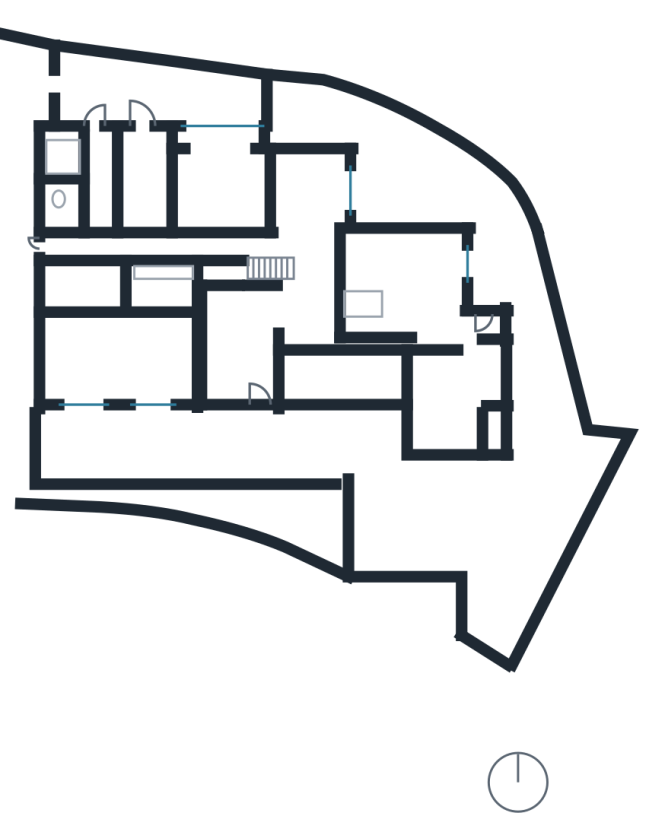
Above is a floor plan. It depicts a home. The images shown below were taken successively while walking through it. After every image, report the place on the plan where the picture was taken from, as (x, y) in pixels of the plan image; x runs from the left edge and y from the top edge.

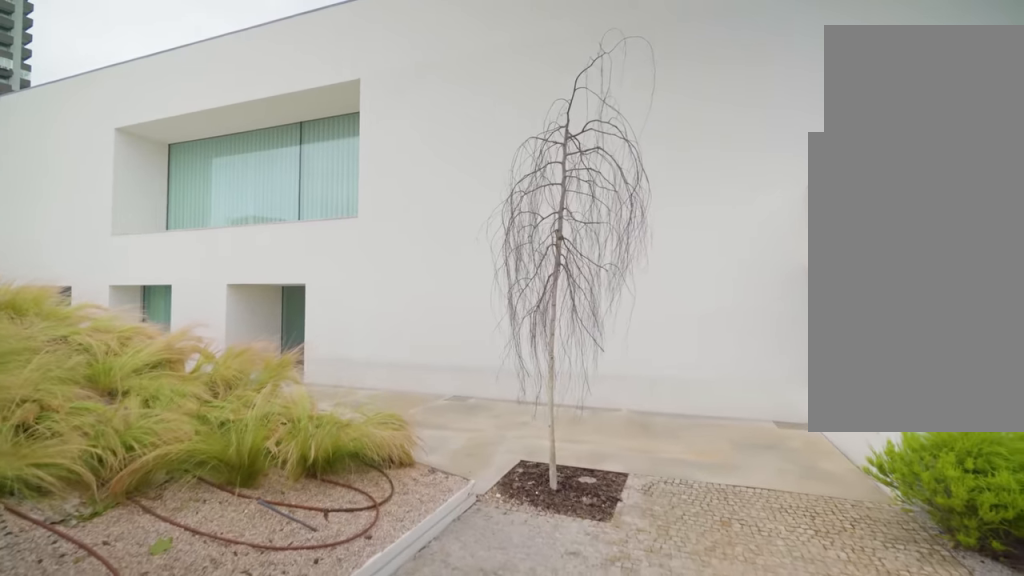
(367, 549)
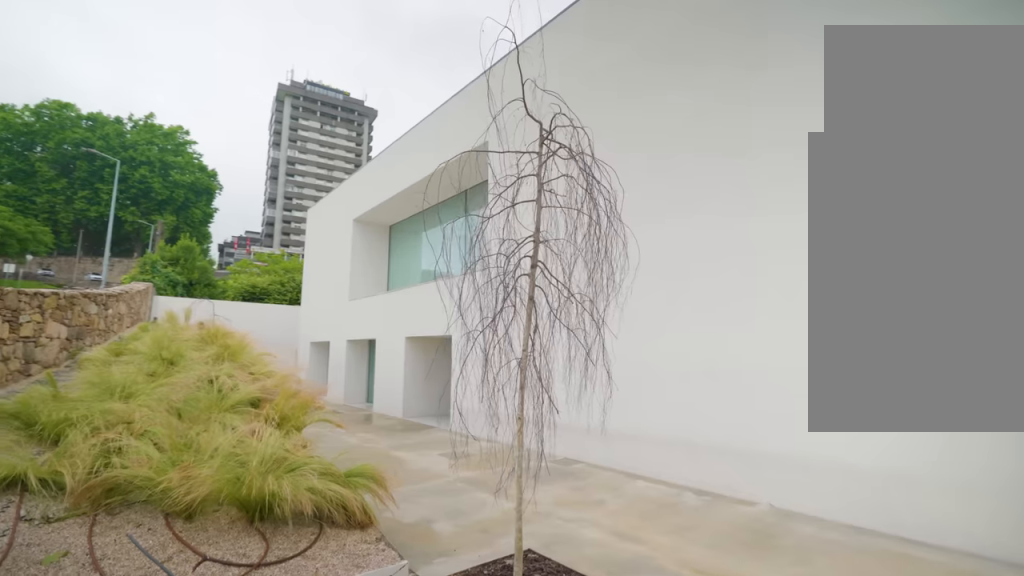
(367, 522)
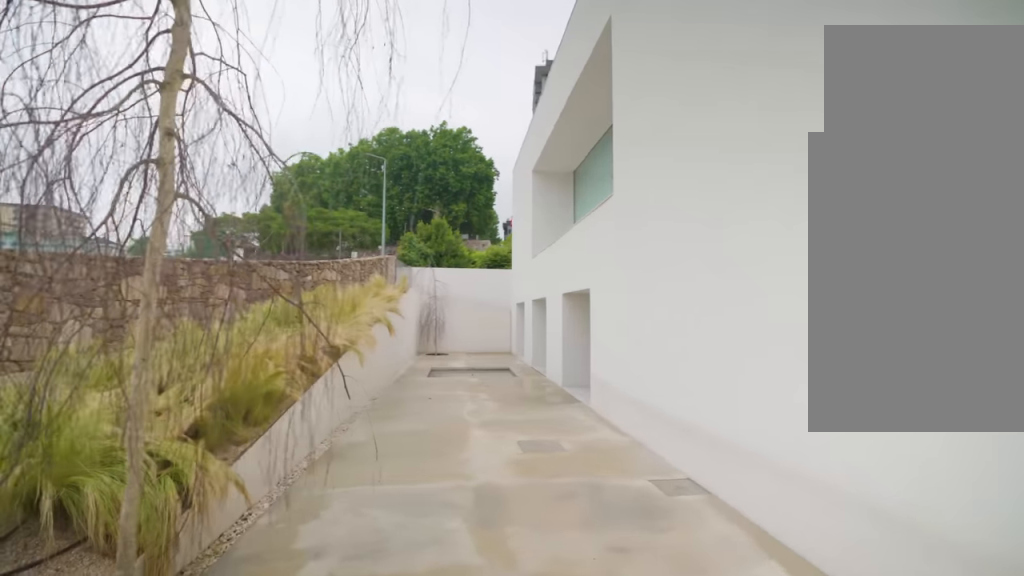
(383, 471)
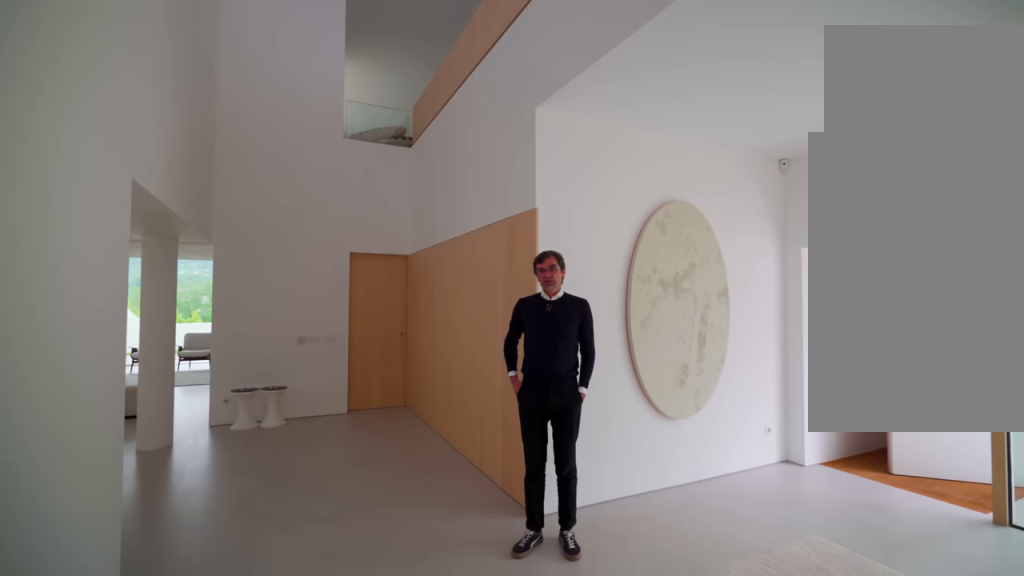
(219, 329)
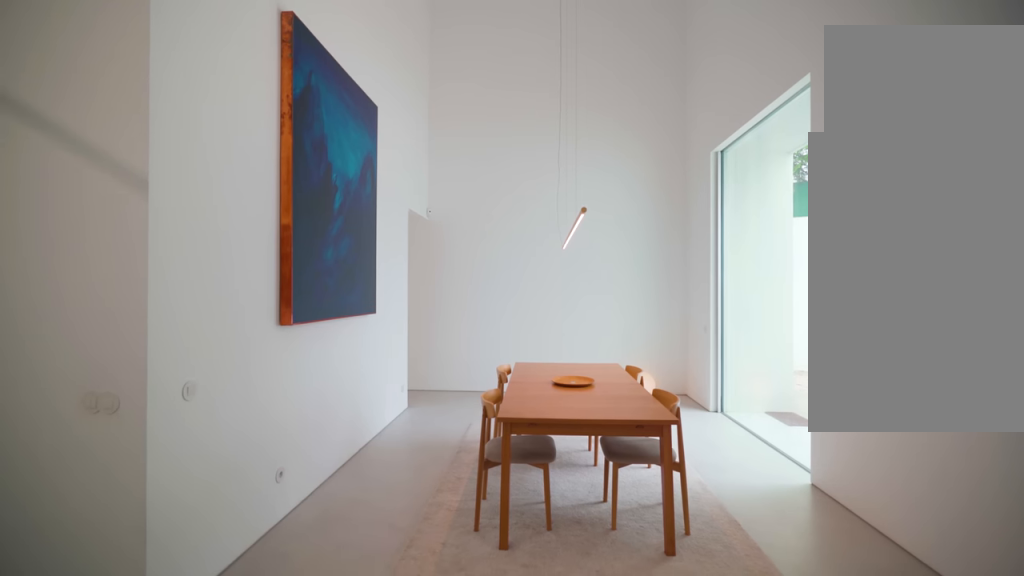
(321, 267)
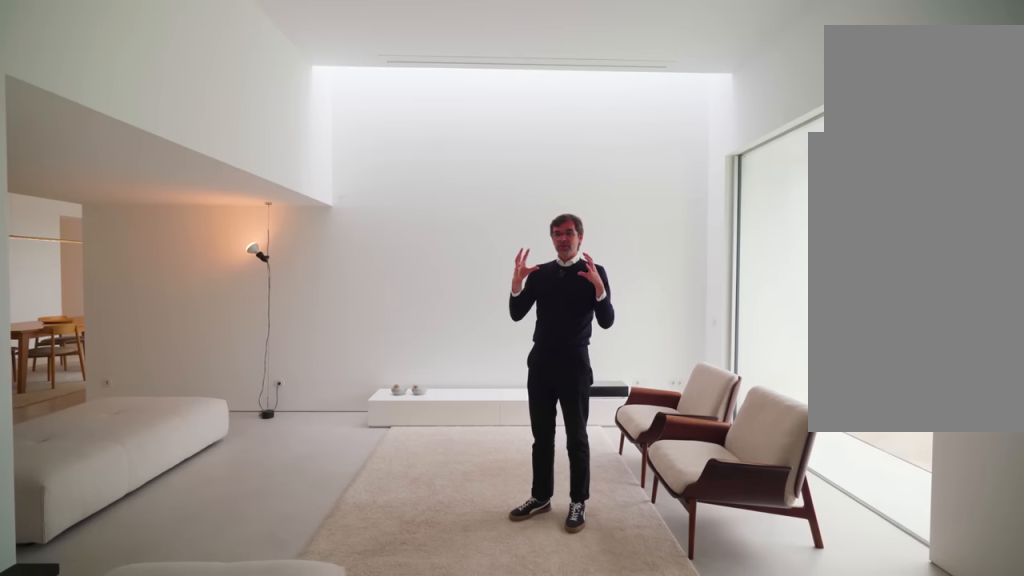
(428, 295)
